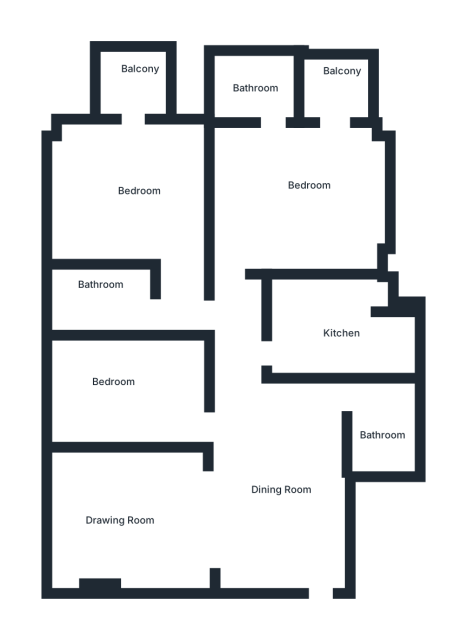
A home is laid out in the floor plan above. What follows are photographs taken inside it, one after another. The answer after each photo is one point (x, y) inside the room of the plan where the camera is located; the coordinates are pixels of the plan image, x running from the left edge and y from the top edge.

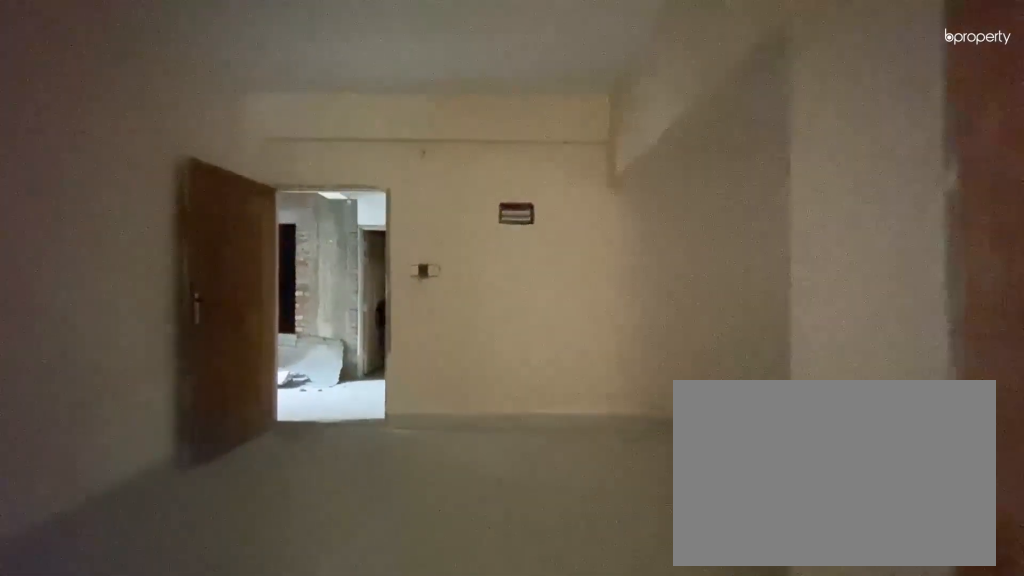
(276, 493)
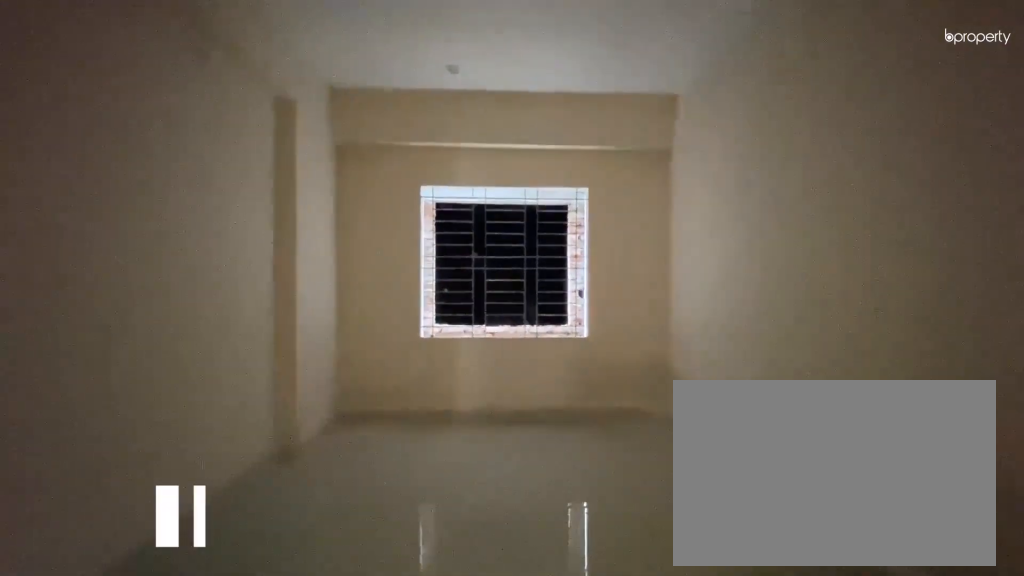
(138, 517)
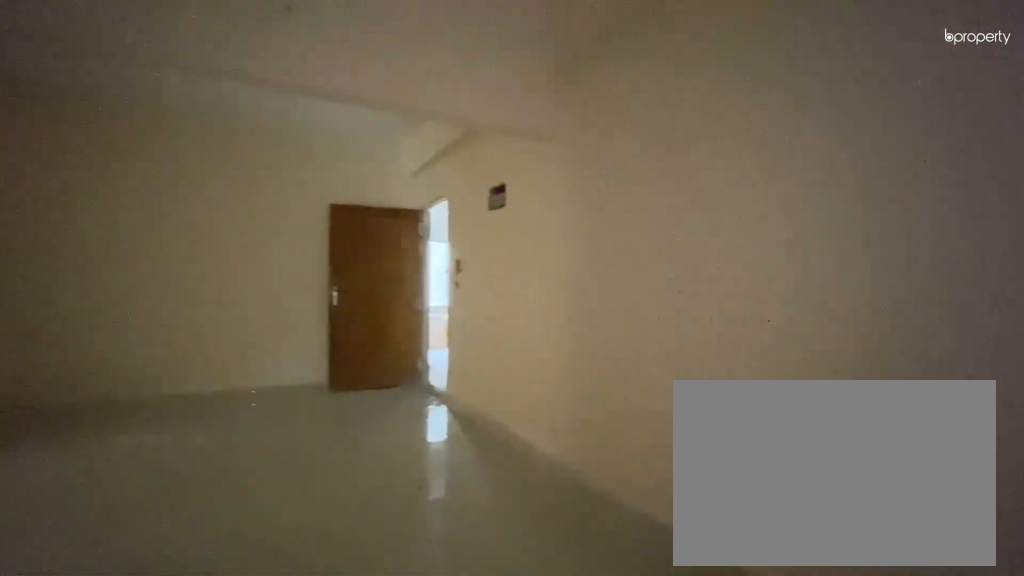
(138, 517)
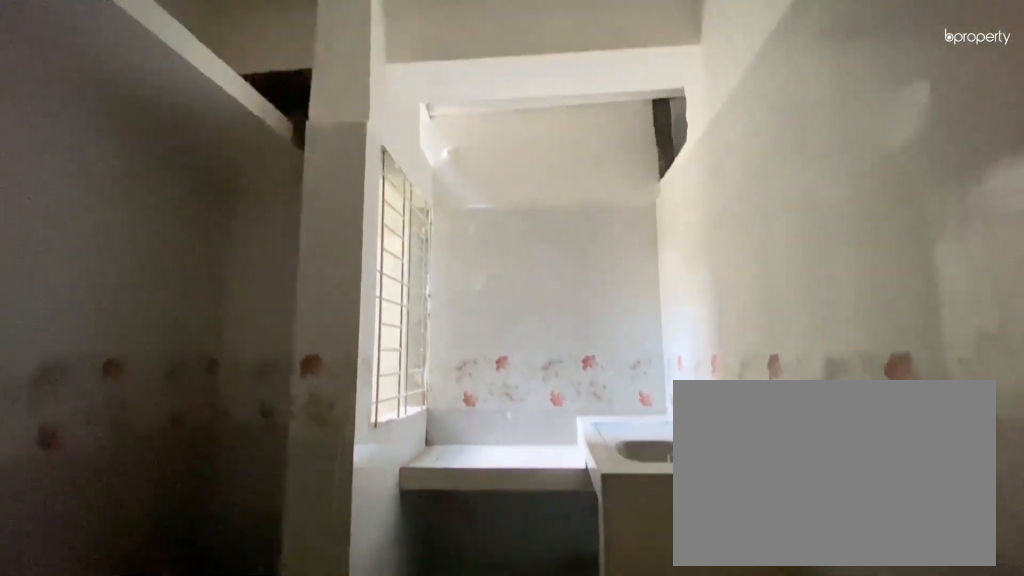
(325, 335)
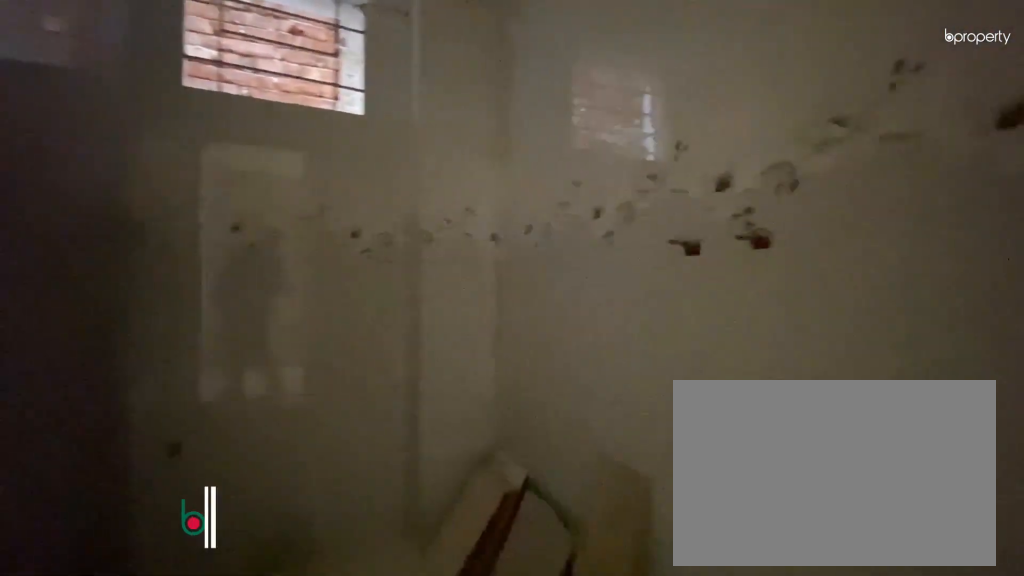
(108, 301)
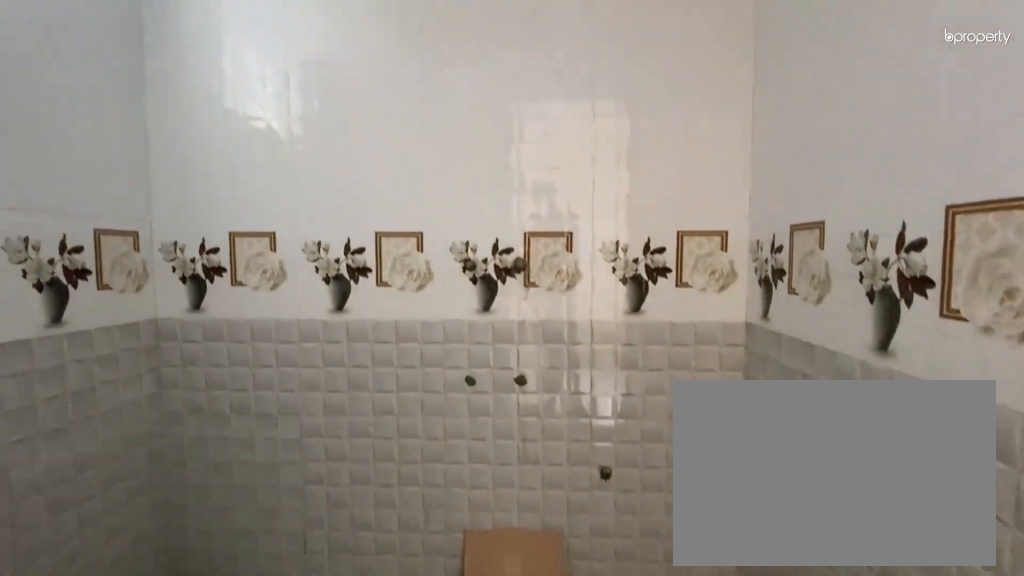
(260, 90)
